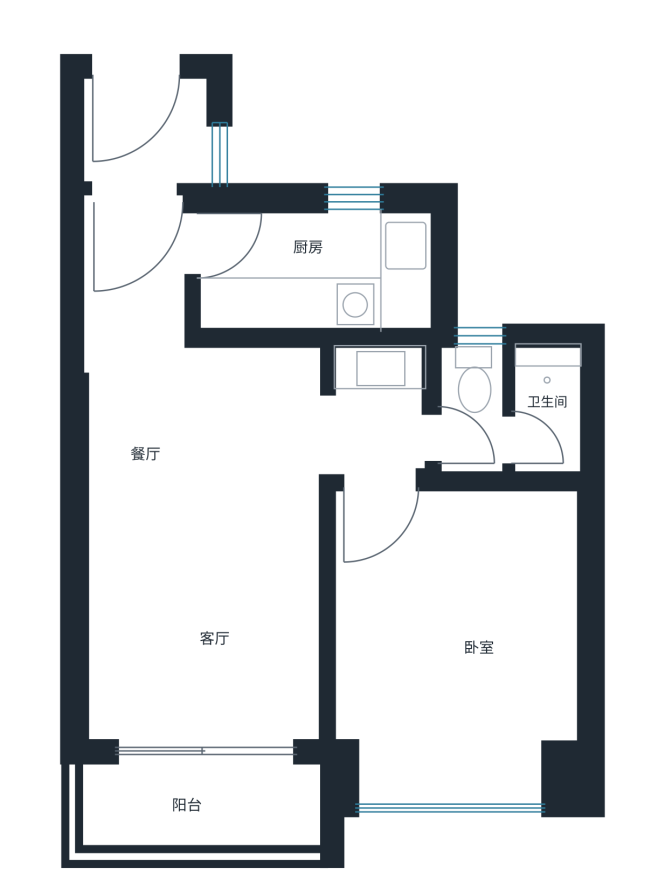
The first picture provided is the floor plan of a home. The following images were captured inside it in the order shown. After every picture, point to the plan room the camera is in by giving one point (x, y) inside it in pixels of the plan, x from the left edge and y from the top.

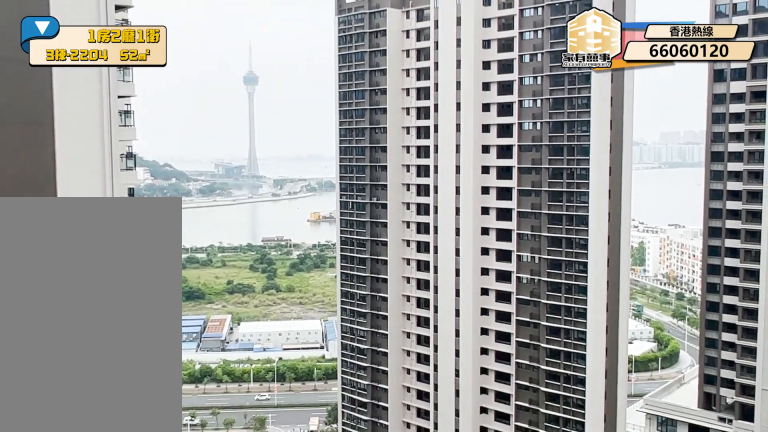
(170, 815)
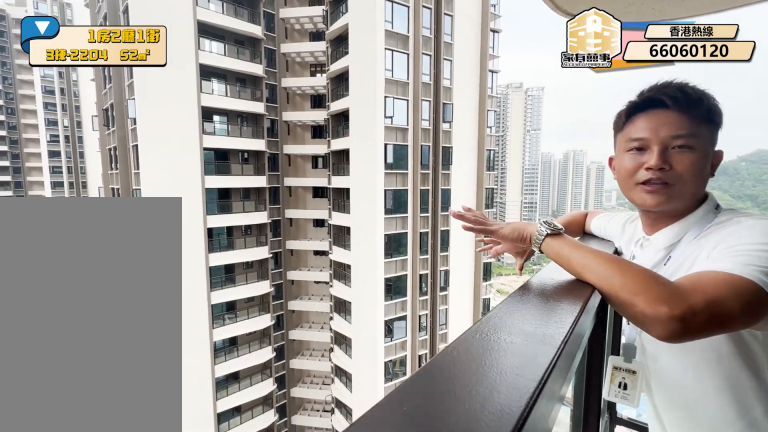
(170, 815)
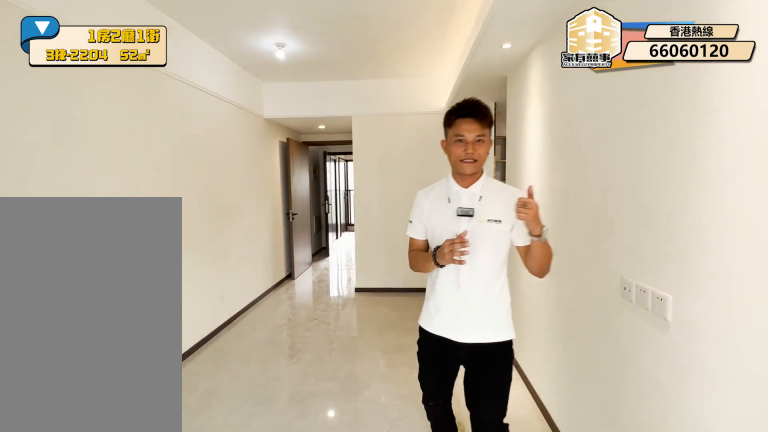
(170, 625)
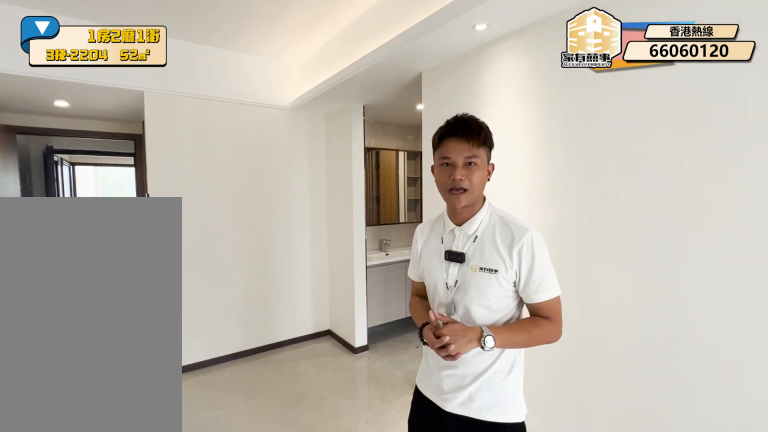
(170, 599)
